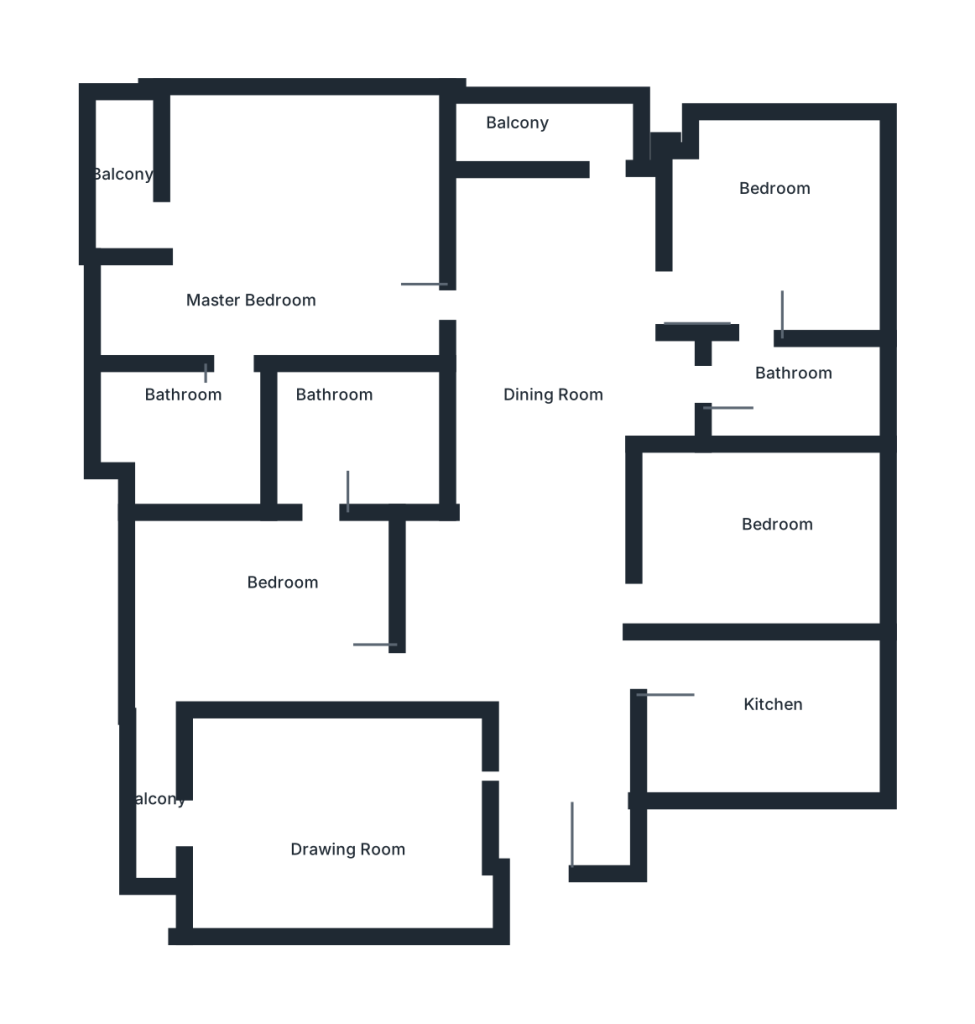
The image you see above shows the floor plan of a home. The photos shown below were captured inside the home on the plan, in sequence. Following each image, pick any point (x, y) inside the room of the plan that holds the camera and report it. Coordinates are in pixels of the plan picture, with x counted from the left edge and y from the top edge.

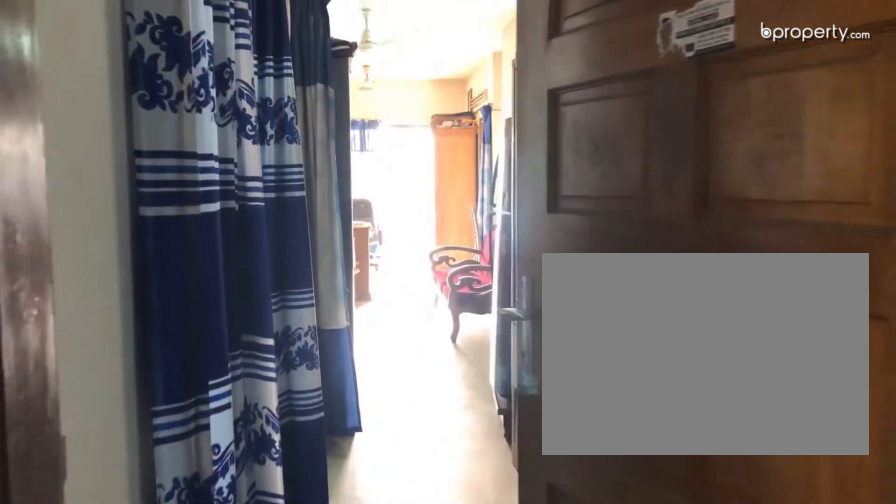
(565, 776)
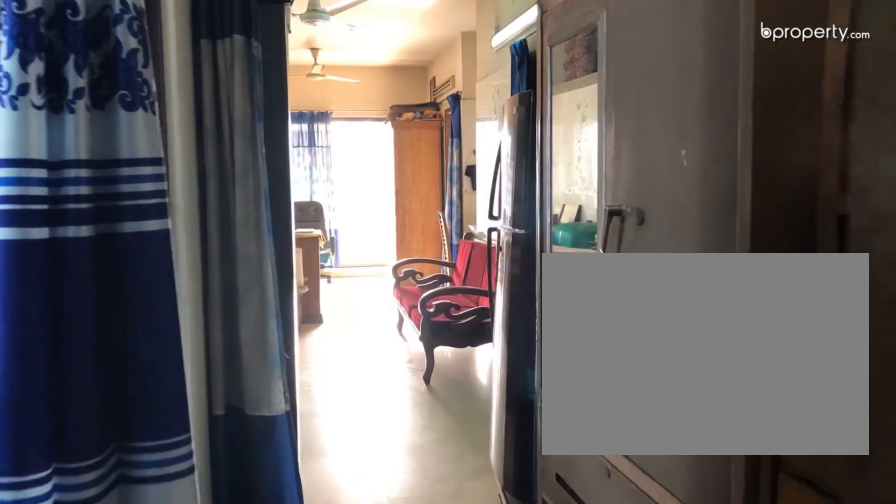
(565, 776)
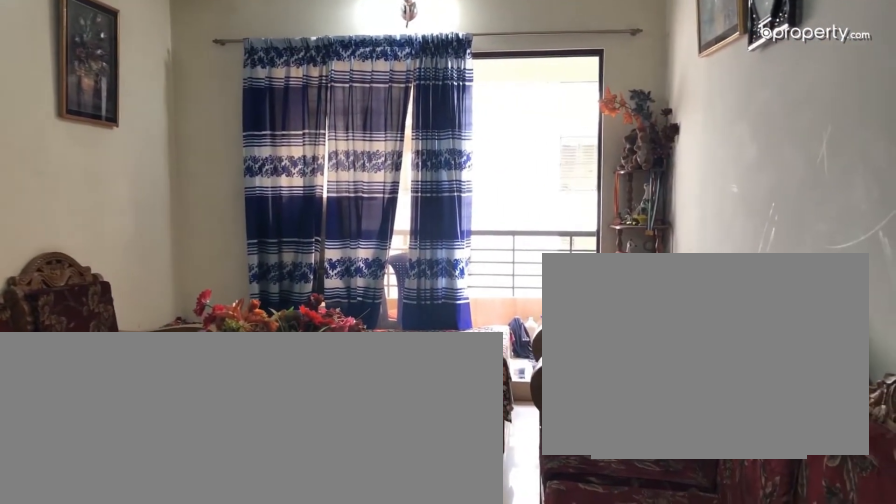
(365, 829)
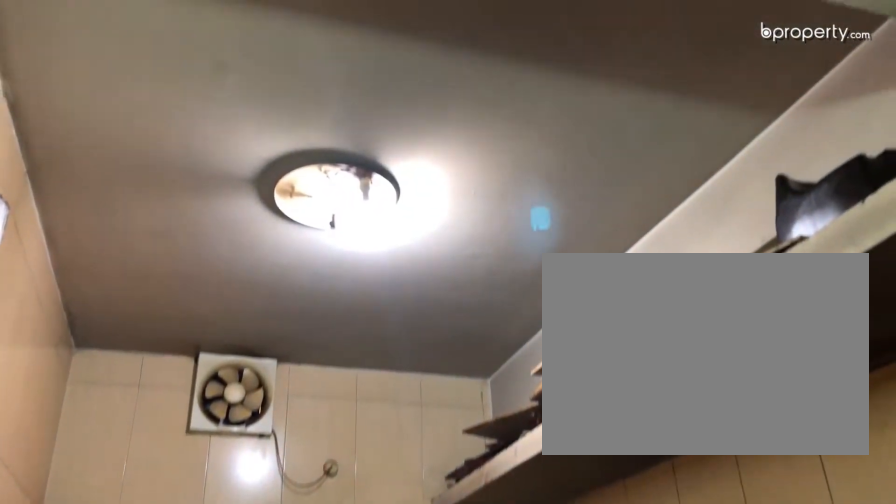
(775, 732)
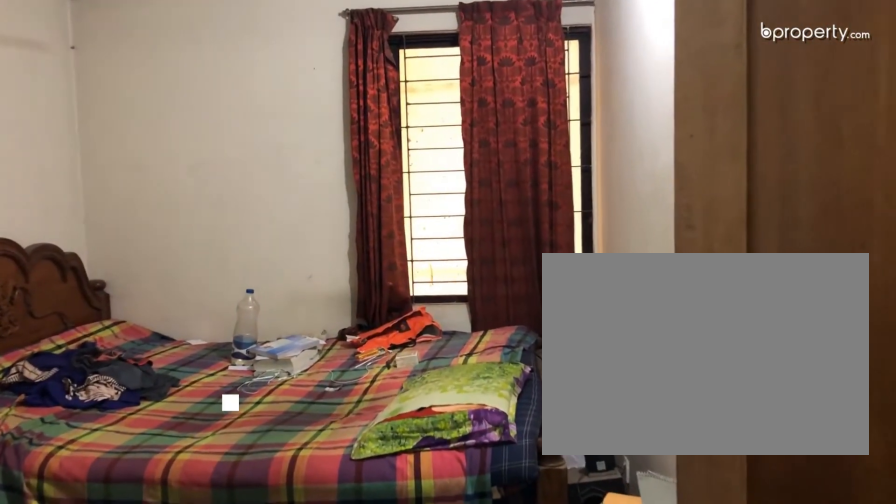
(755, 563)
